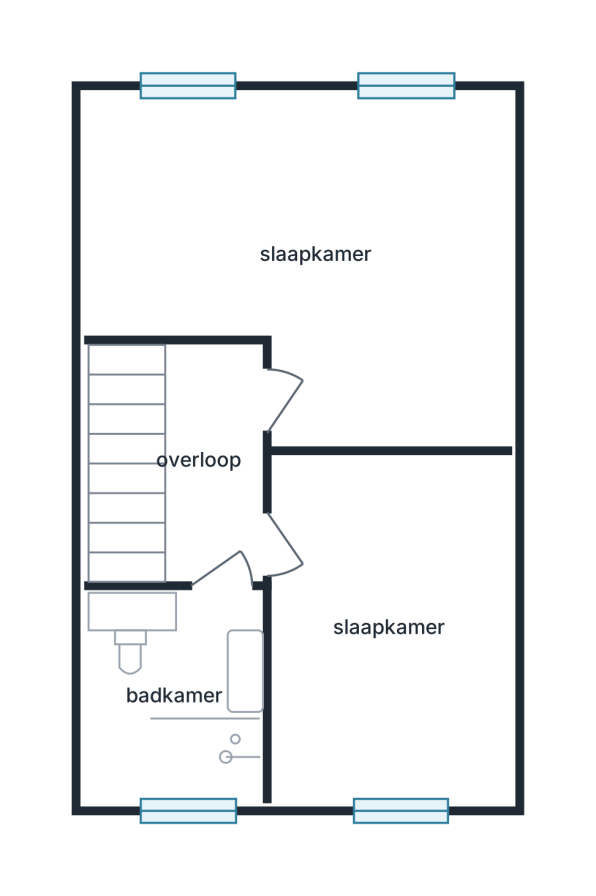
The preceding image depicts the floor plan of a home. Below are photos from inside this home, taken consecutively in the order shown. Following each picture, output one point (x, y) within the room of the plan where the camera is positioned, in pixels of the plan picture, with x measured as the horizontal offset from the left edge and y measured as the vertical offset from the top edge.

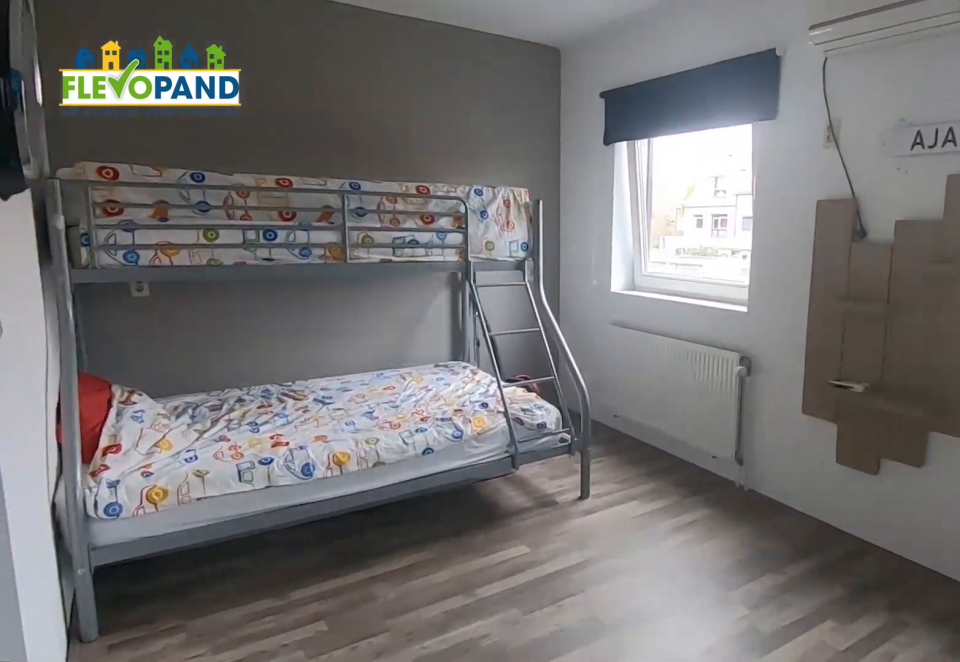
(266, 193)
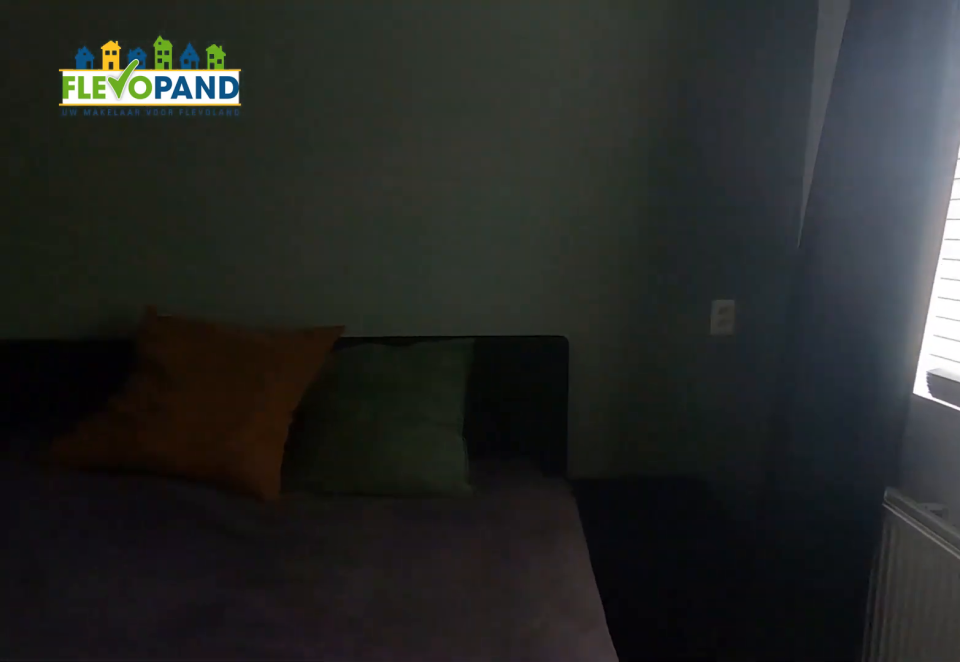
(390, 625)
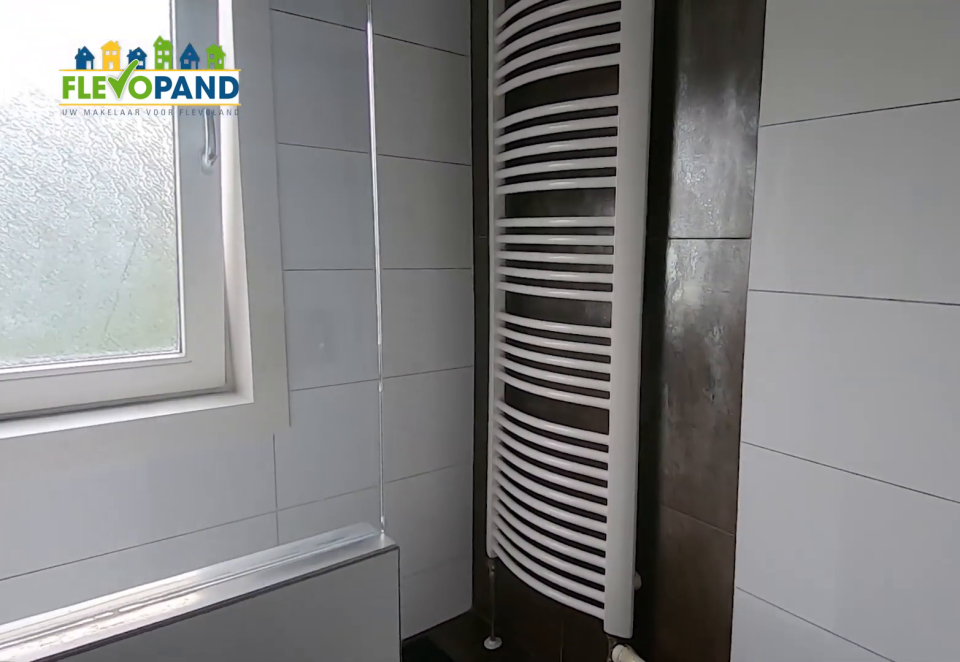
(133, 622)
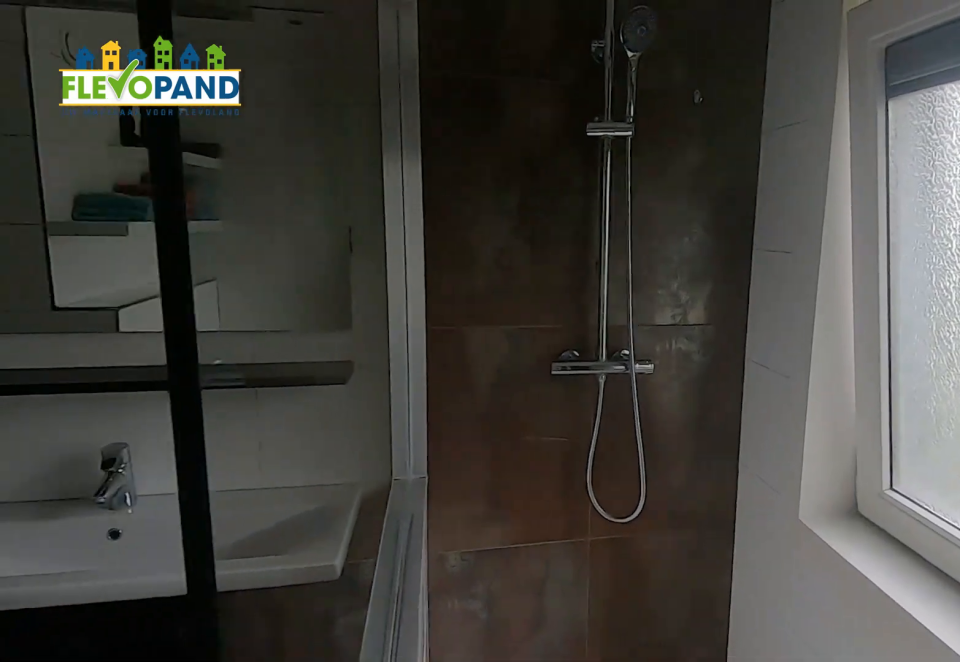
(133, 622)
